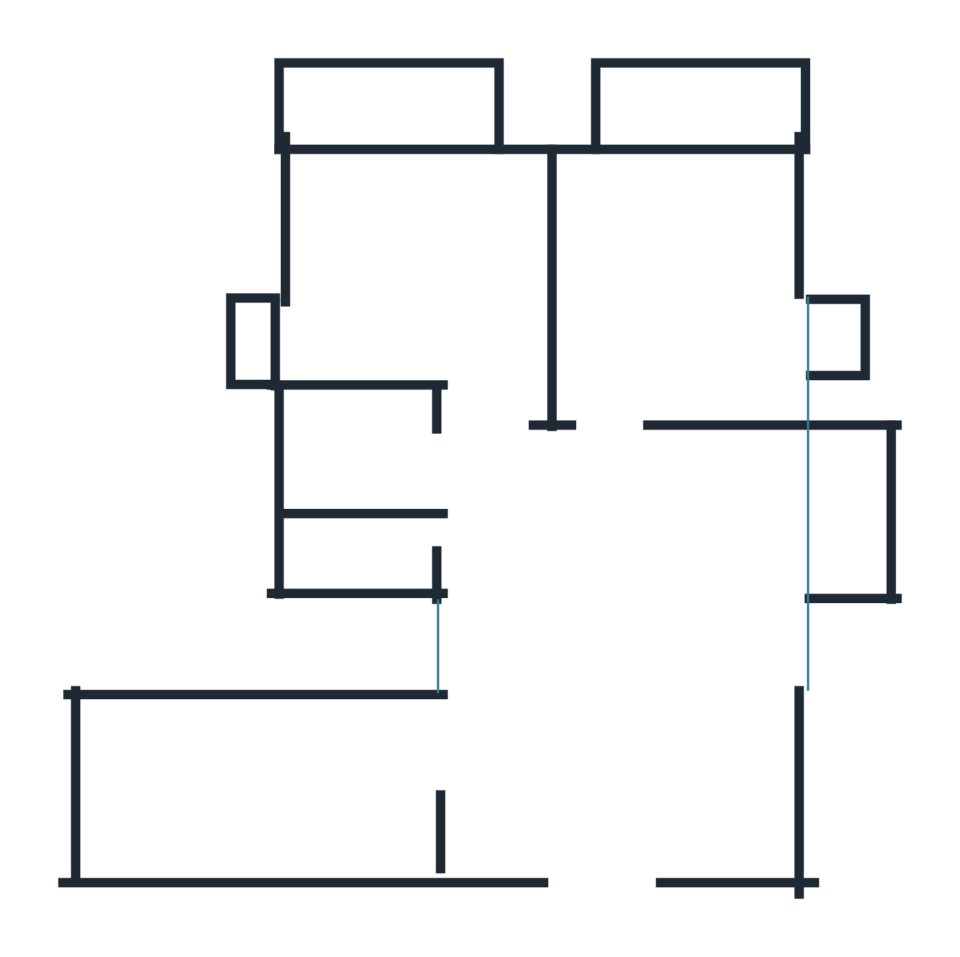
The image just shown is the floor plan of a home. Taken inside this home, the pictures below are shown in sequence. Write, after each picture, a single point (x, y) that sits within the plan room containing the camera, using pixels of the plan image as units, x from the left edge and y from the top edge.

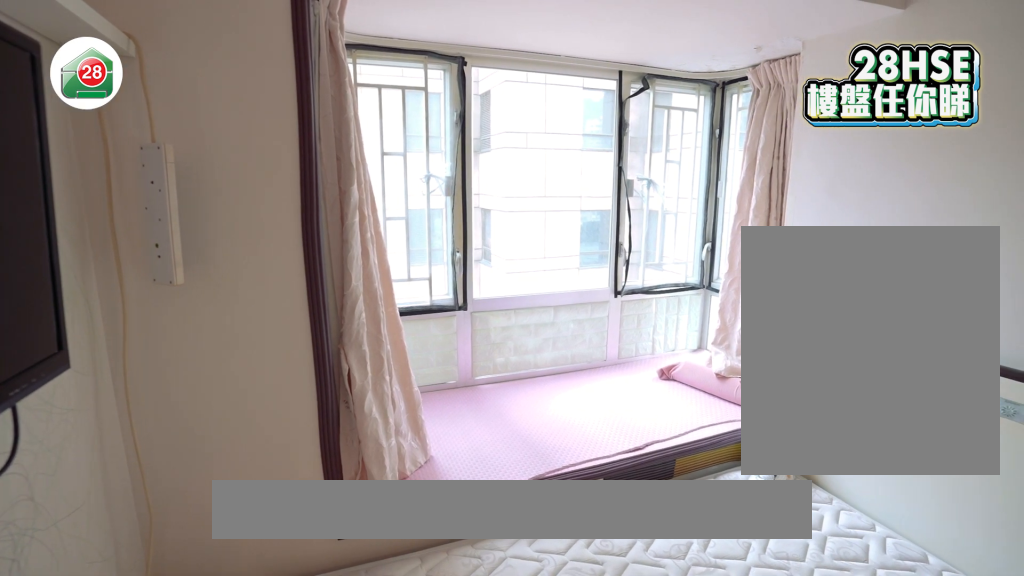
(680, 287)
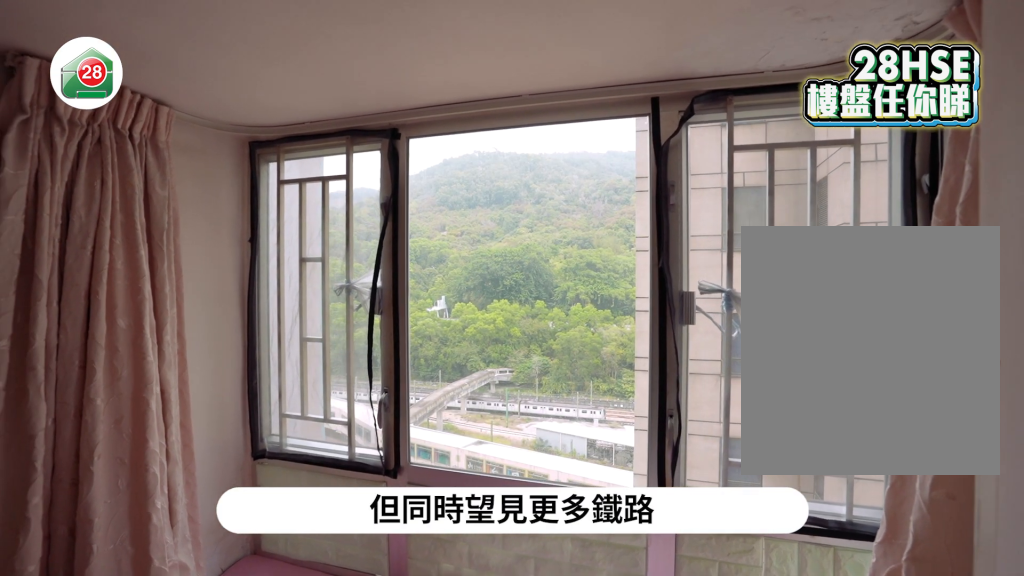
(680, 287)
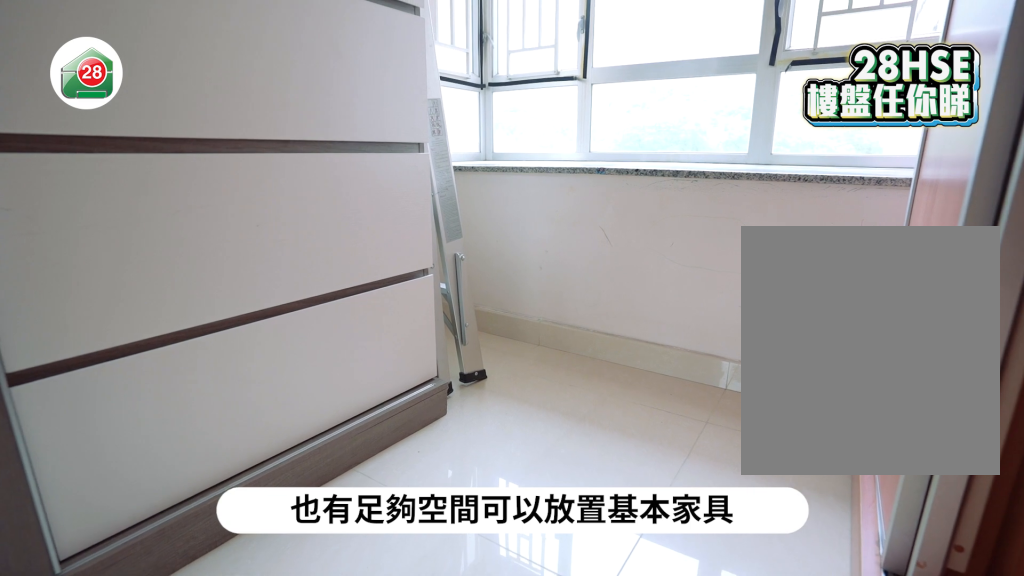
(421, 287)
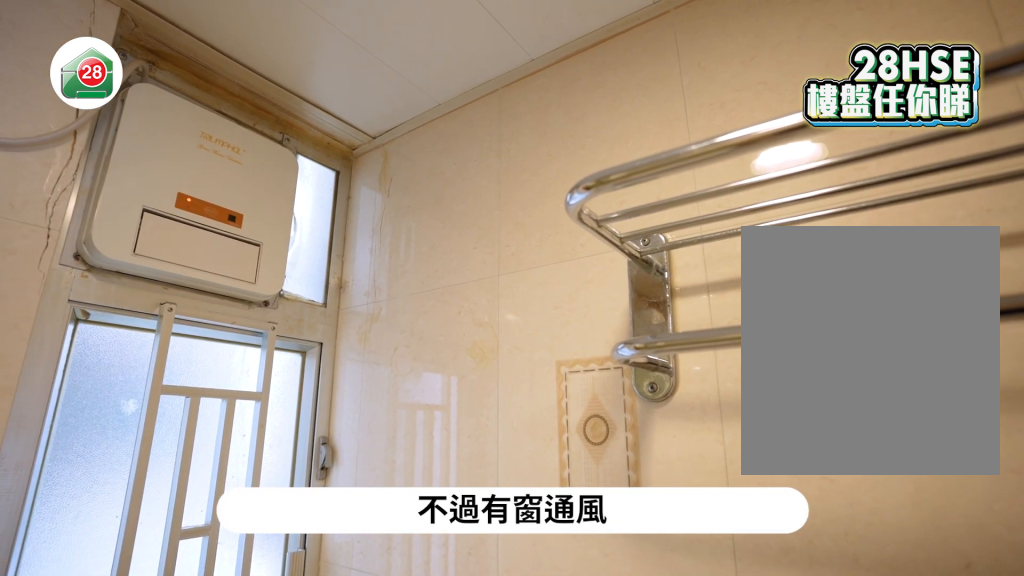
(356, 485)
